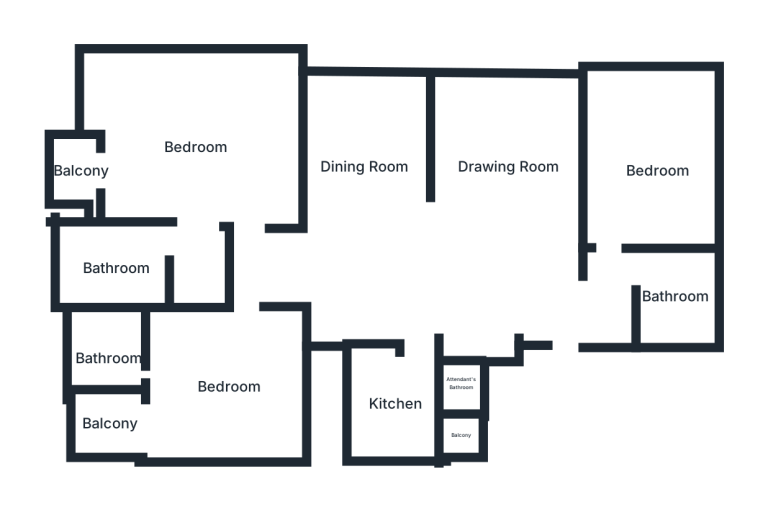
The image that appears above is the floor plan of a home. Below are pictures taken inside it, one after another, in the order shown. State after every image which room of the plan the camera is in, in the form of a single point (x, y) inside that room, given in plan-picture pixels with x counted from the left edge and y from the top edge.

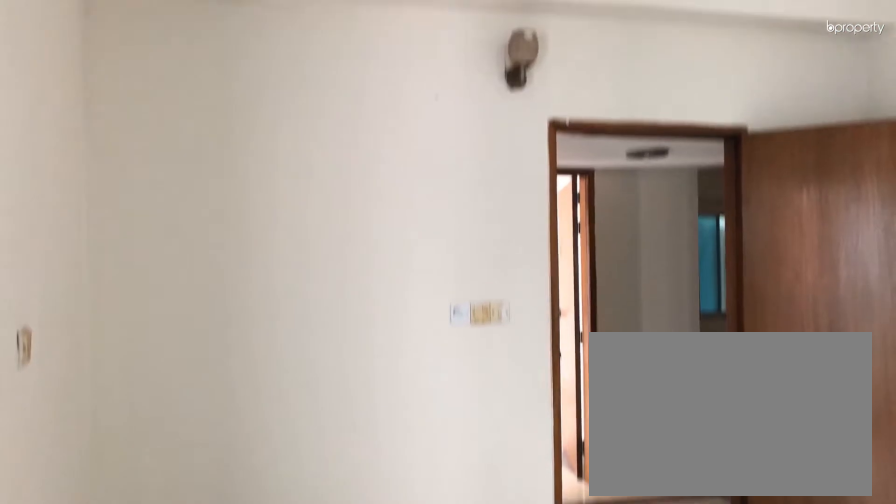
(227, 385)
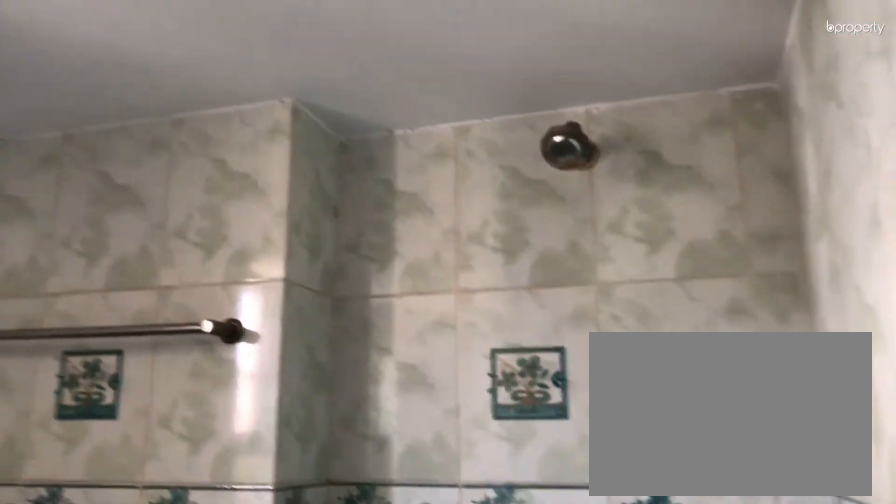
(110, 355)
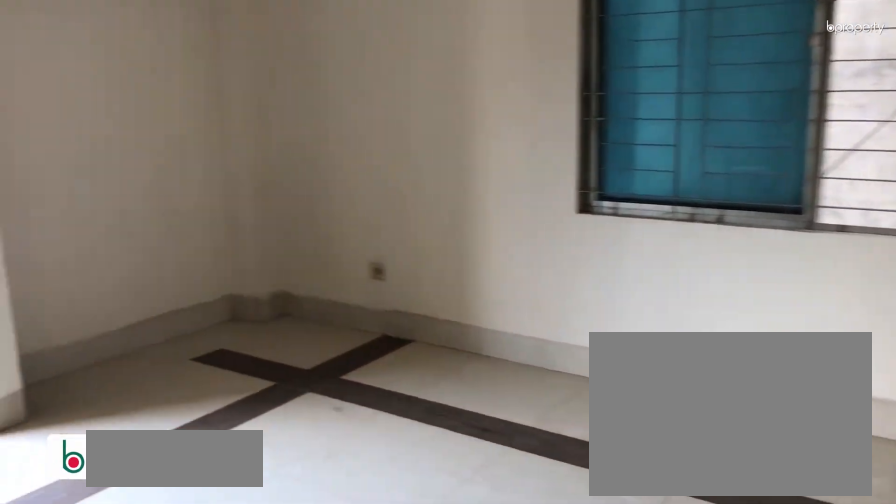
(196, 142)
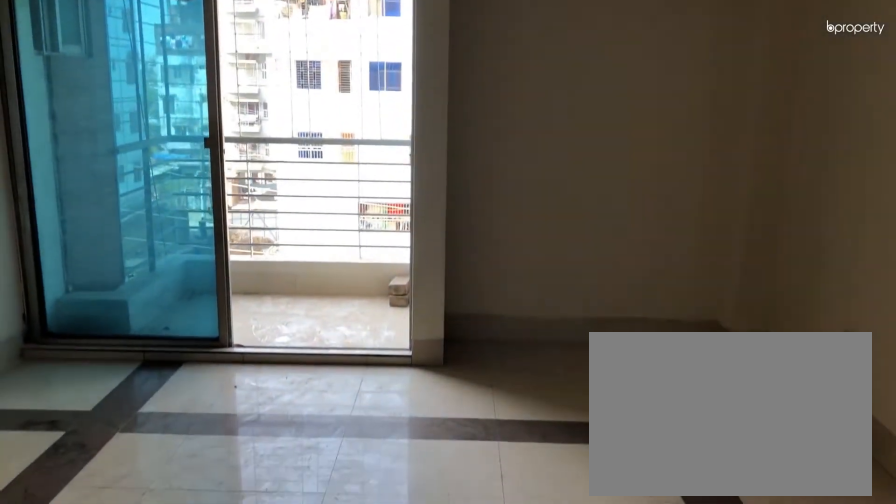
(196, 142)
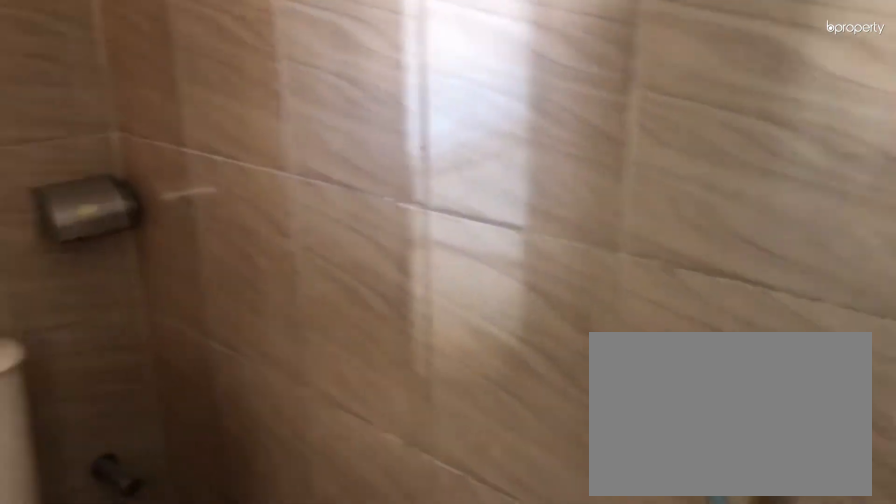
(117, 266)
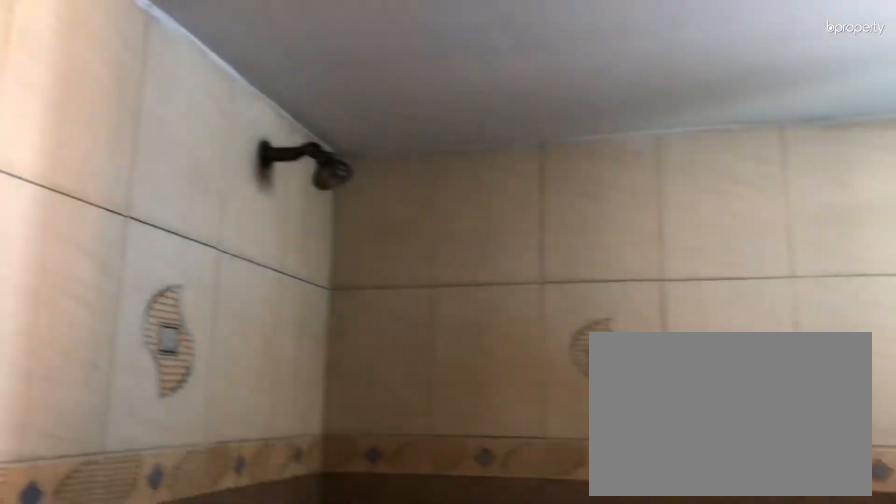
(117, 266)
